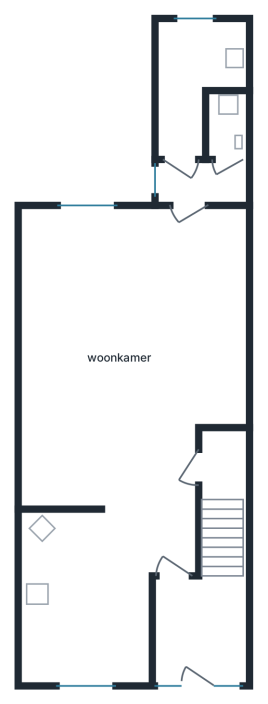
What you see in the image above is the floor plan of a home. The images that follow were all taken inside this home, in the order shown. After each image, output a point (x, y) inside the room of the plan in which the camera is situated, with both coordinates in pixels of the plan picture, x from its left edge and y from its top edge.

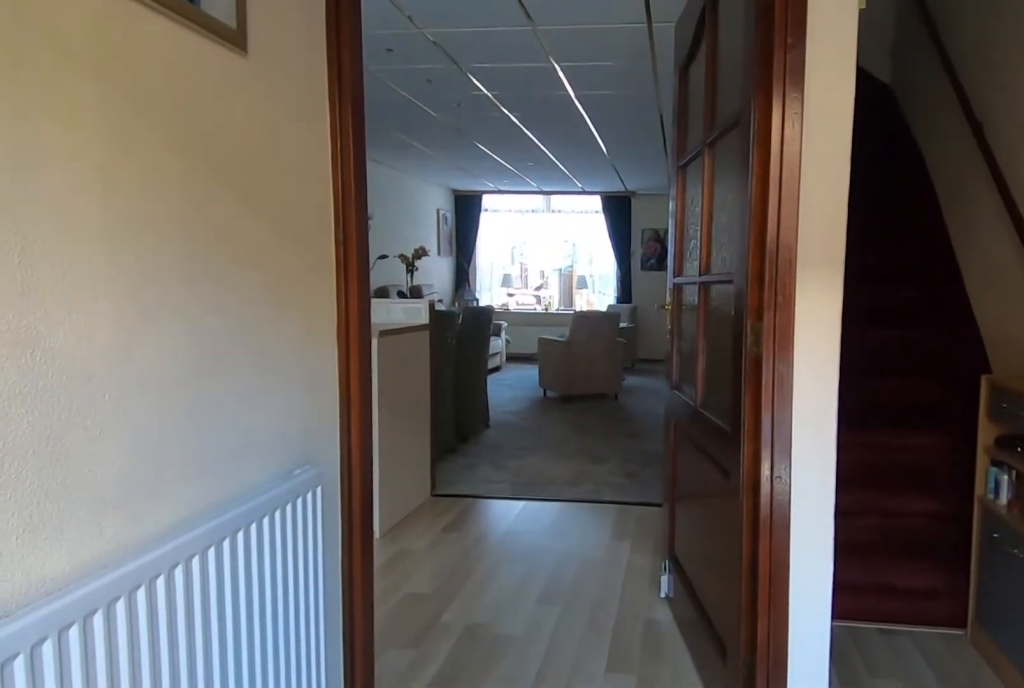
(197, 628)
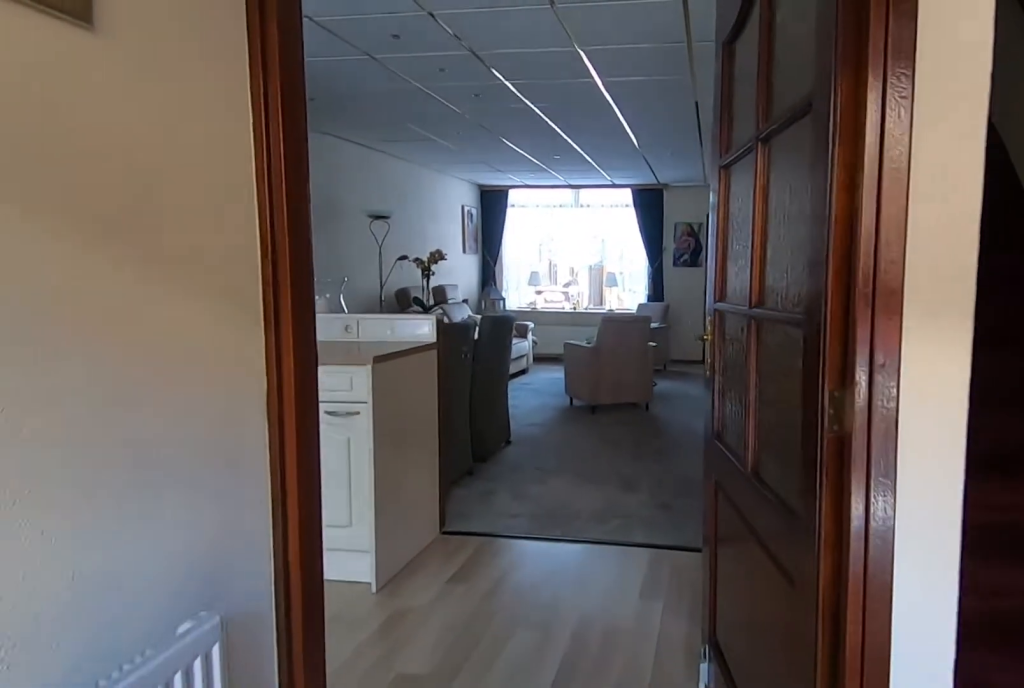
(197, 628)
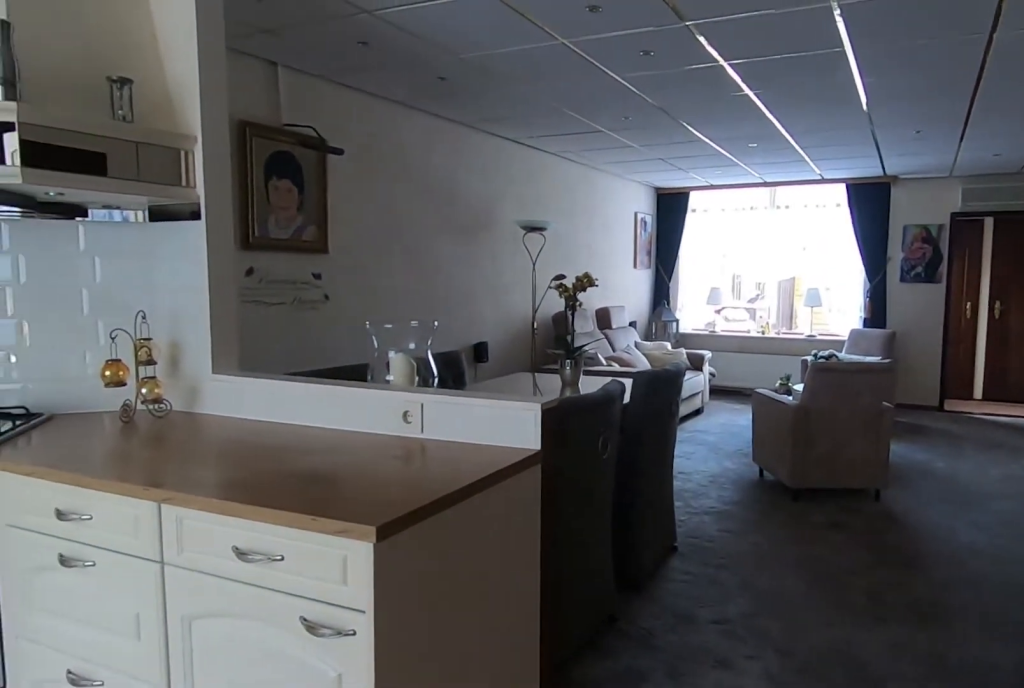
(114, 399)
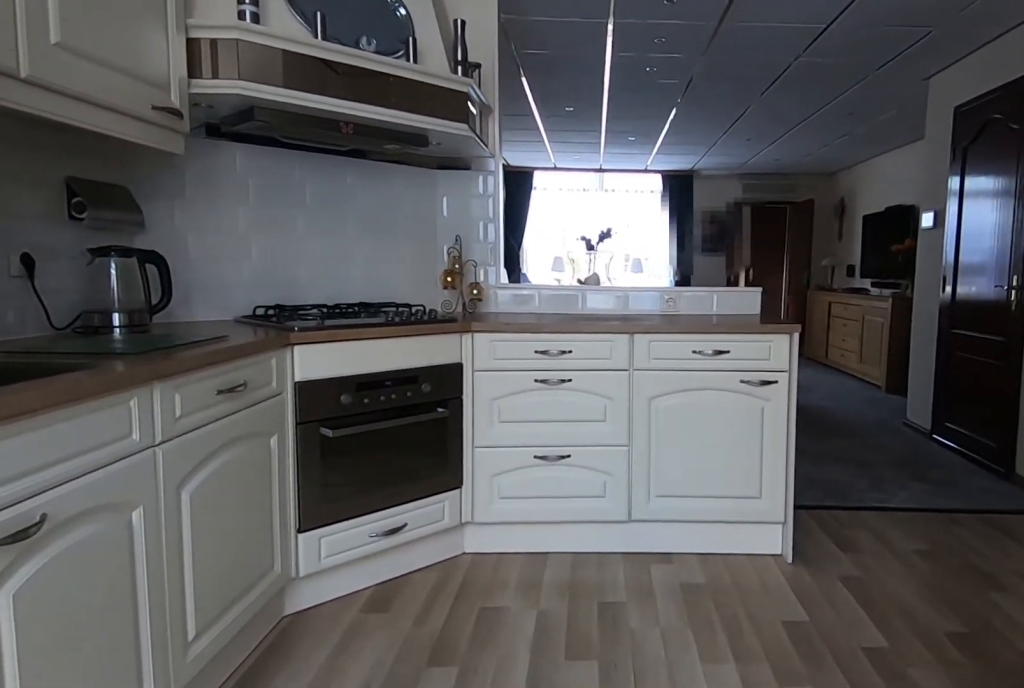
(82, 600)
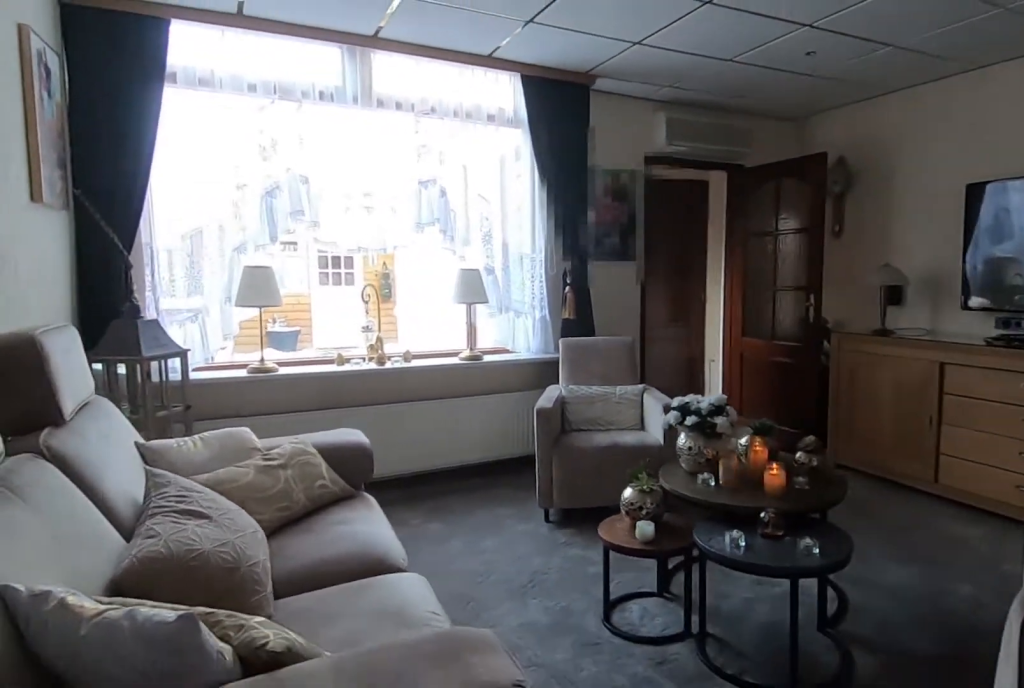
(112, 399)
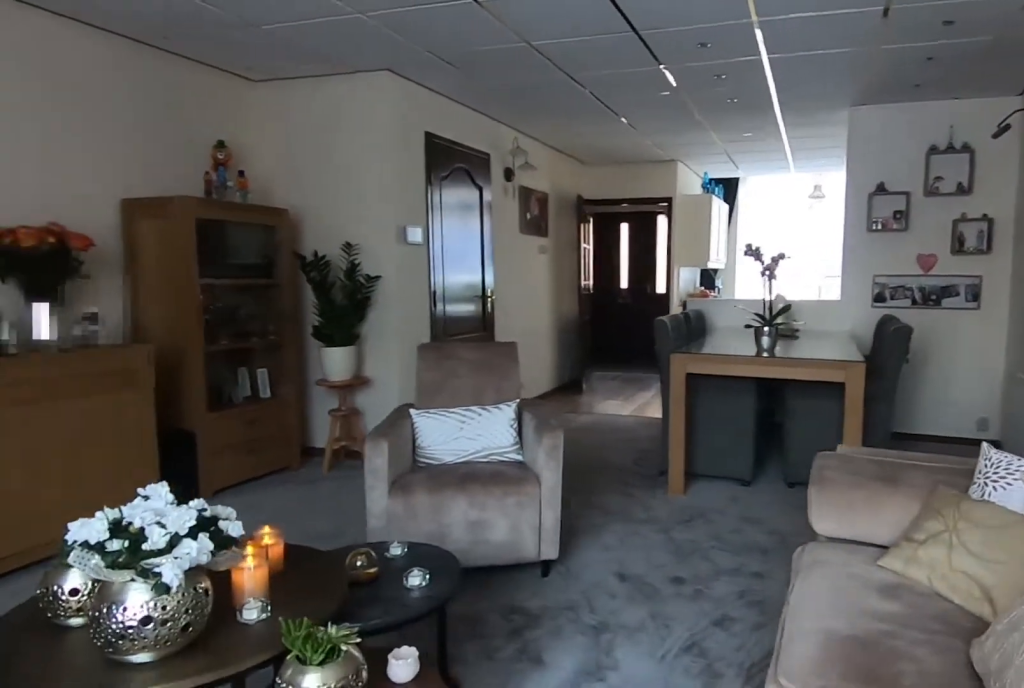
(112, 399)
